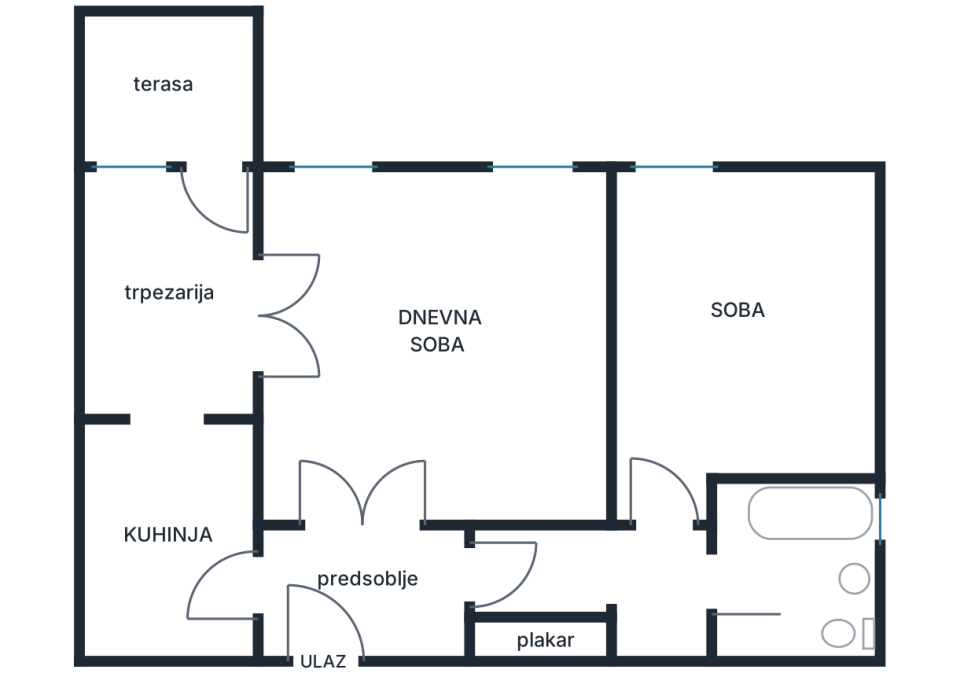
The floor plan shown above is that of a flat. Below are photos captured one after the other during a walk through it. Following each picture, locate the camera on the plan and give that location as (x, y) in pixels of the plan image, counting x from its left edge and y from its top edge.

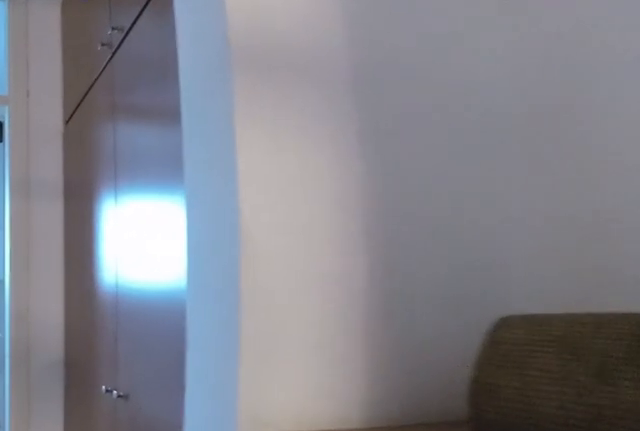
(499, 584)
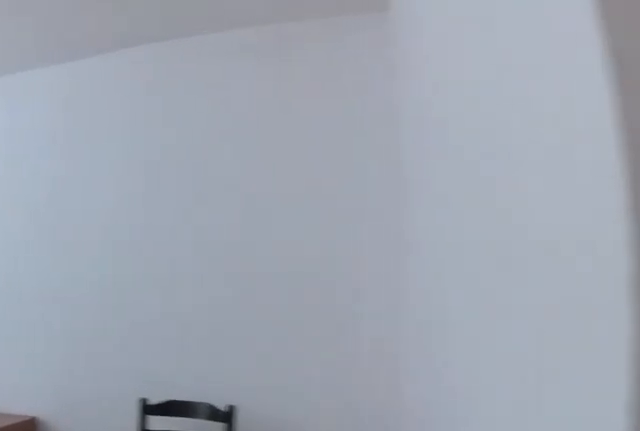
(660, 499)
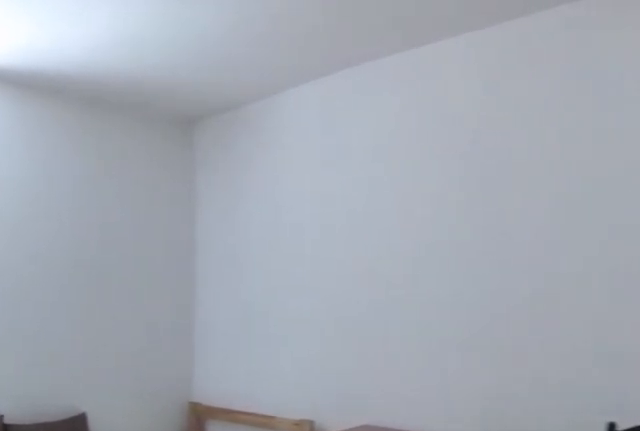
(667, 462)
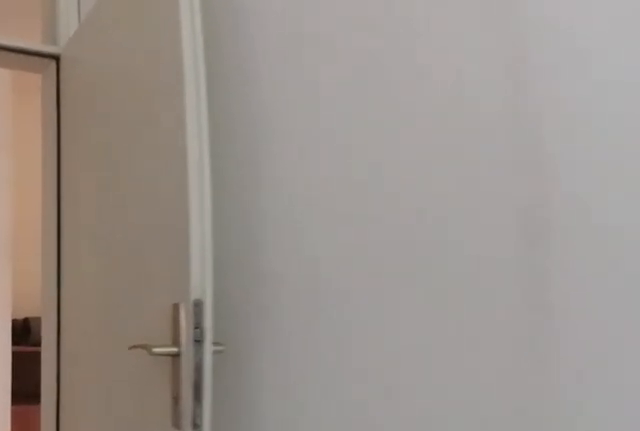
(664, 368)
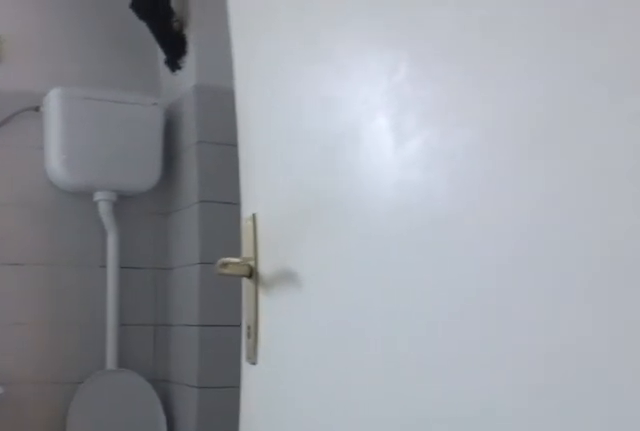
(692, 560)
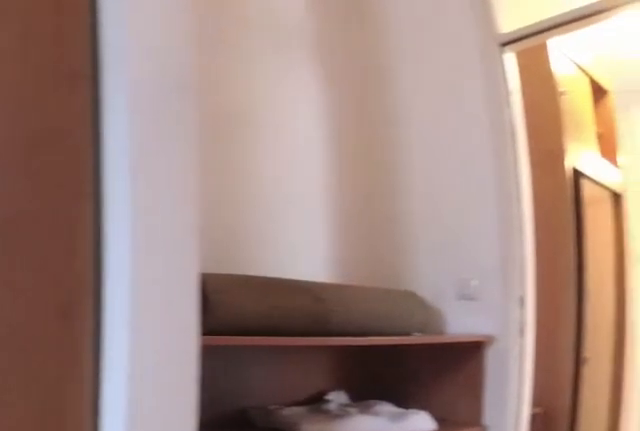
(685, 525)
